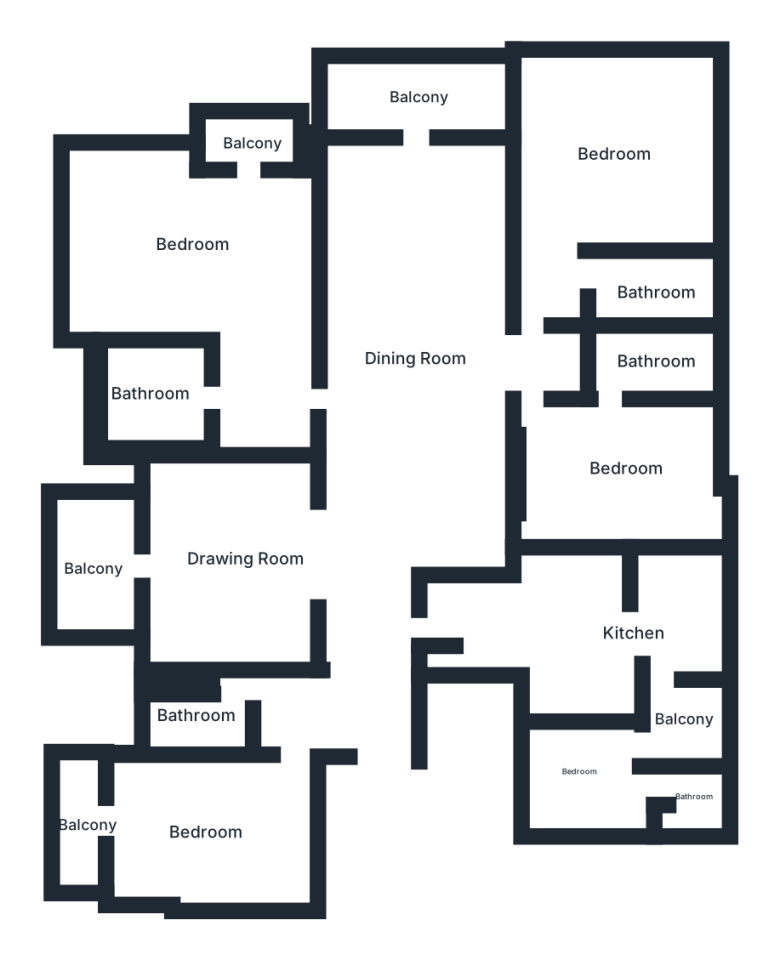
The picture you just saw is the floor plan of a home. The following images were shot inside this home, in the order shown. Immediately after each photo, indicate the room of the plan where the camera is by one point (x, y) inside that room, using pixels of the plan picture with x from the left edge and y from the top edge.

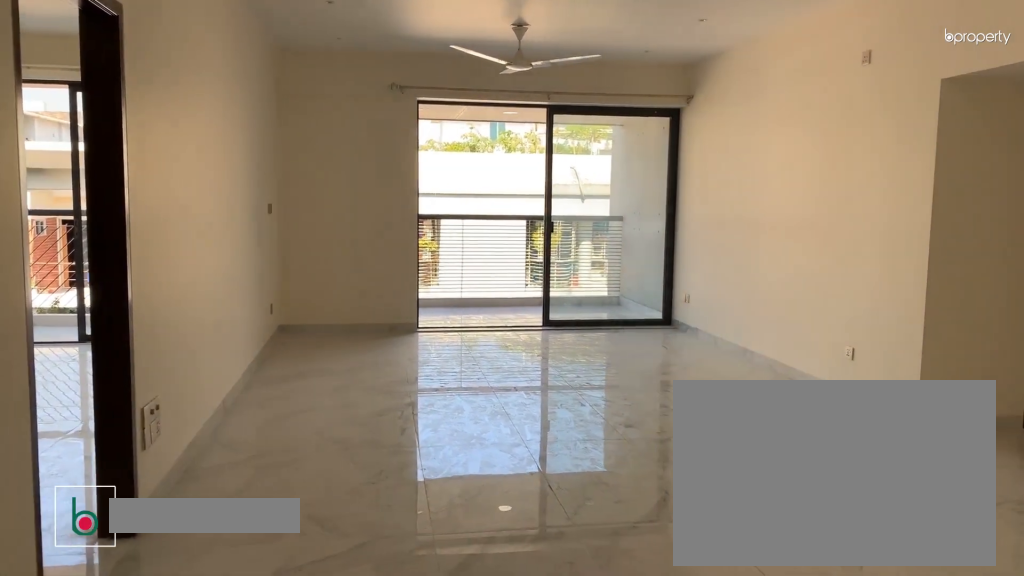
(408, 350)
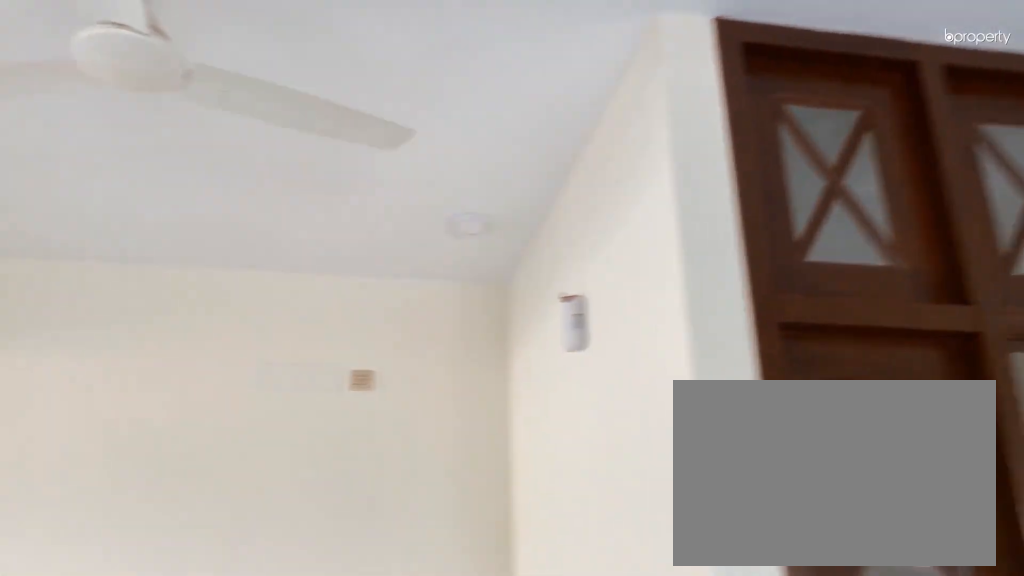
(408, 350)
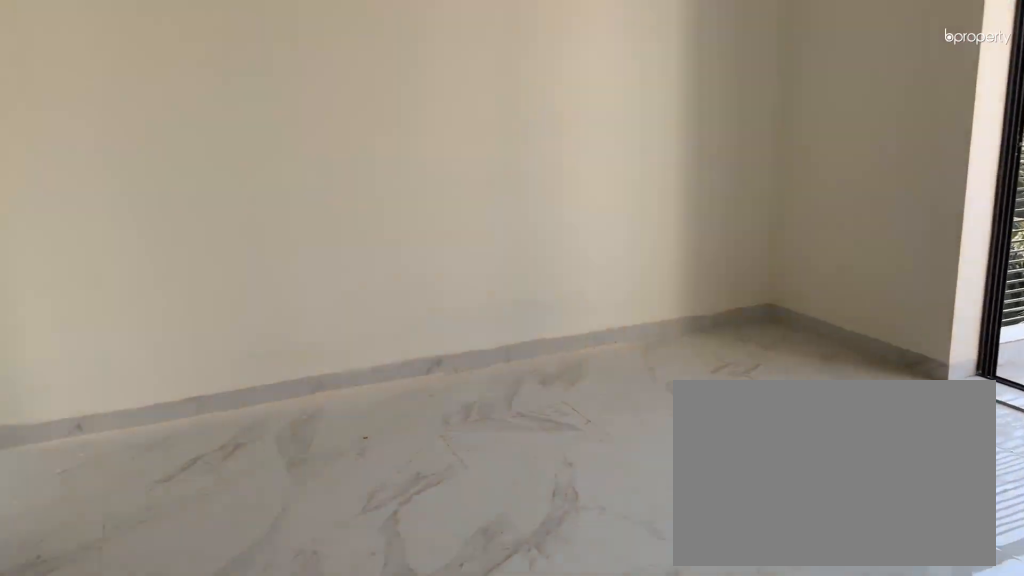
(249, 561)
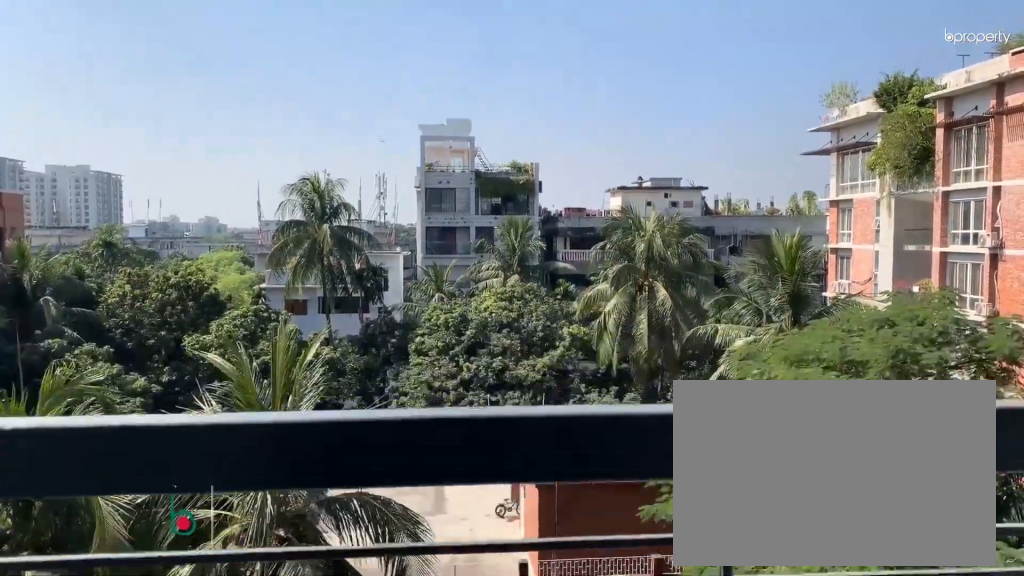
(97, 574)
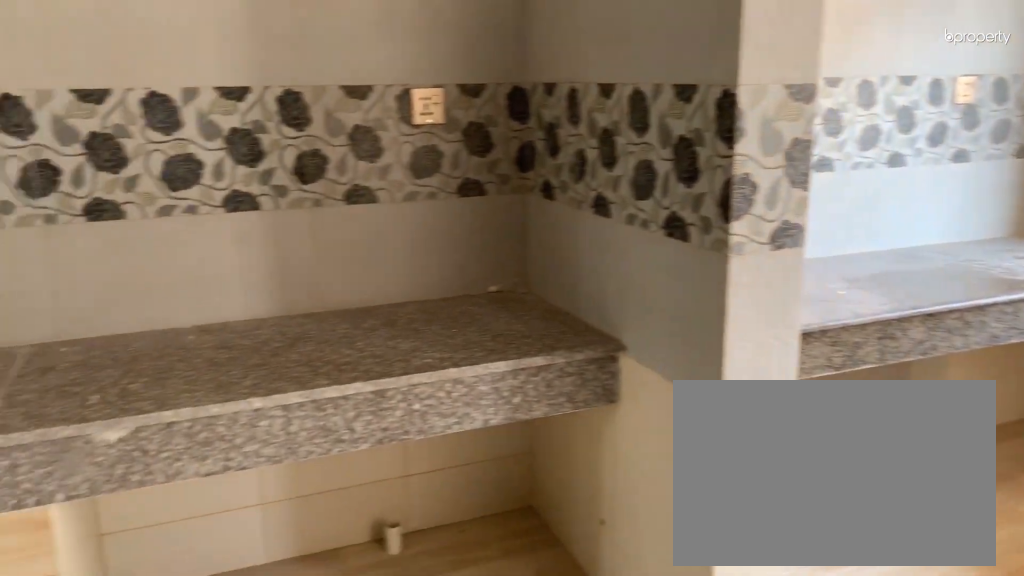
(633, 641)
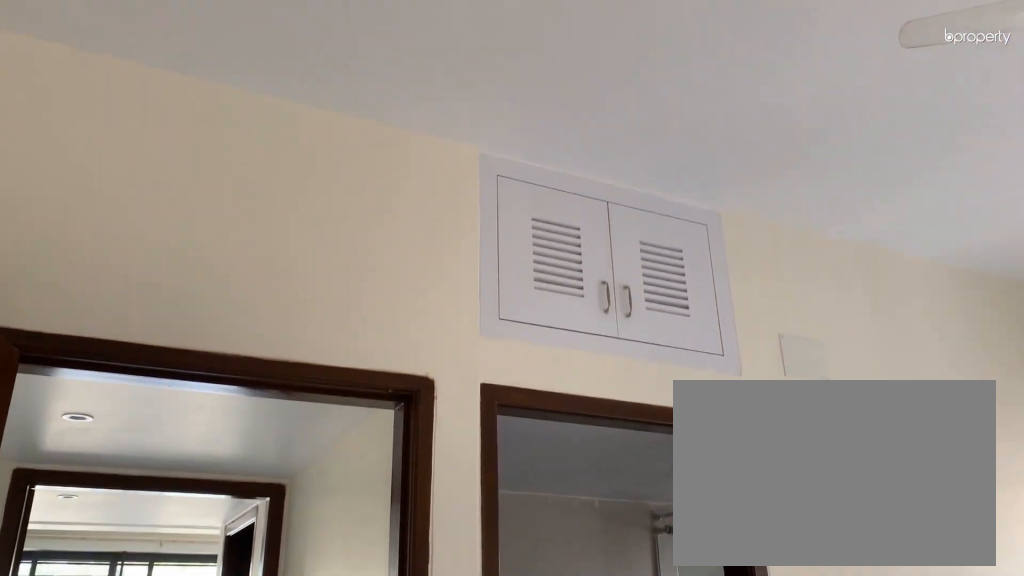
(627, 475)
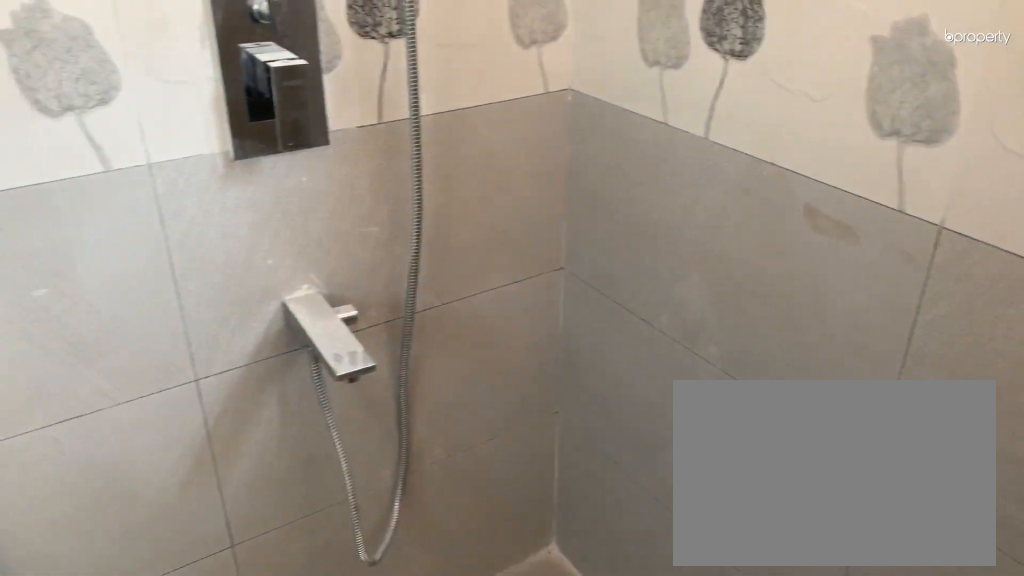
(652, 363)
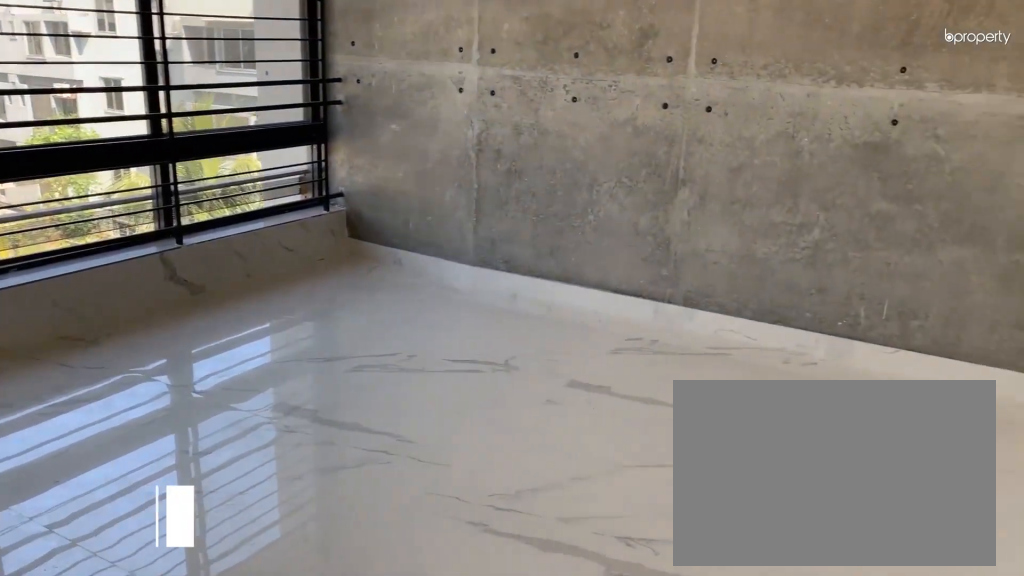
(614, 151)
